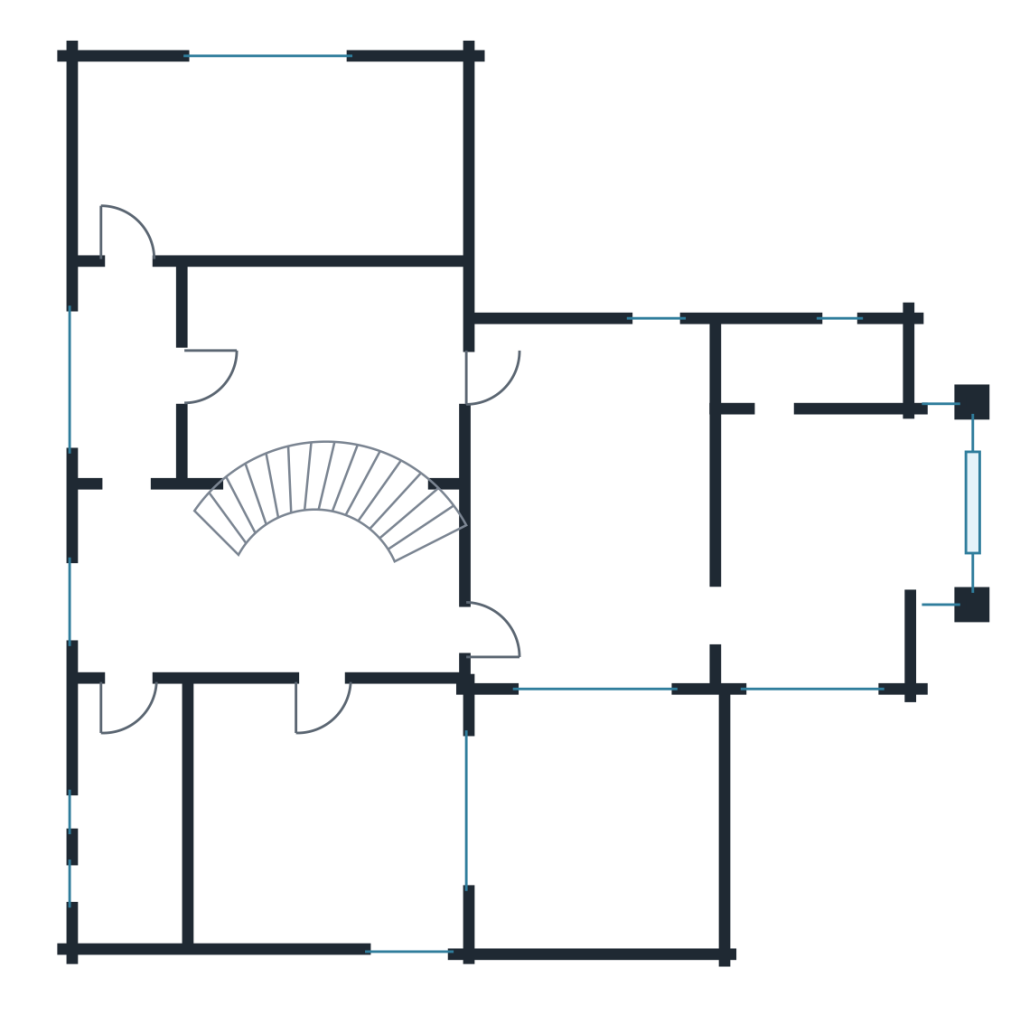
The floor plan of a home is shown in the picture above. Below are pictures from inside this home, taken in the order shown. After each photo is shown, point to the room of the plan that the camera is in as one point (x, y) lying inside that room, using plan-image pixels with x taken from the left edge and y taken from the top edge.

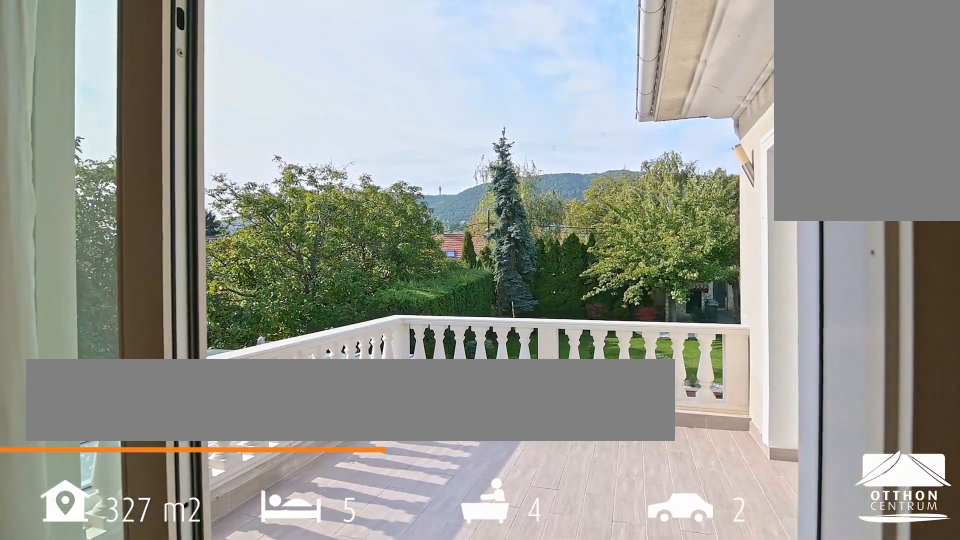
(593, 822)
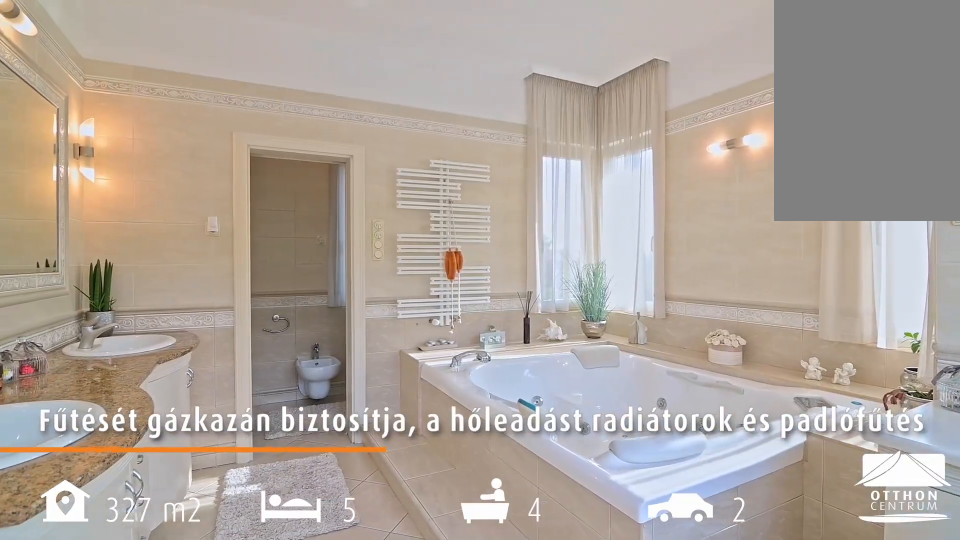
(829, 542)
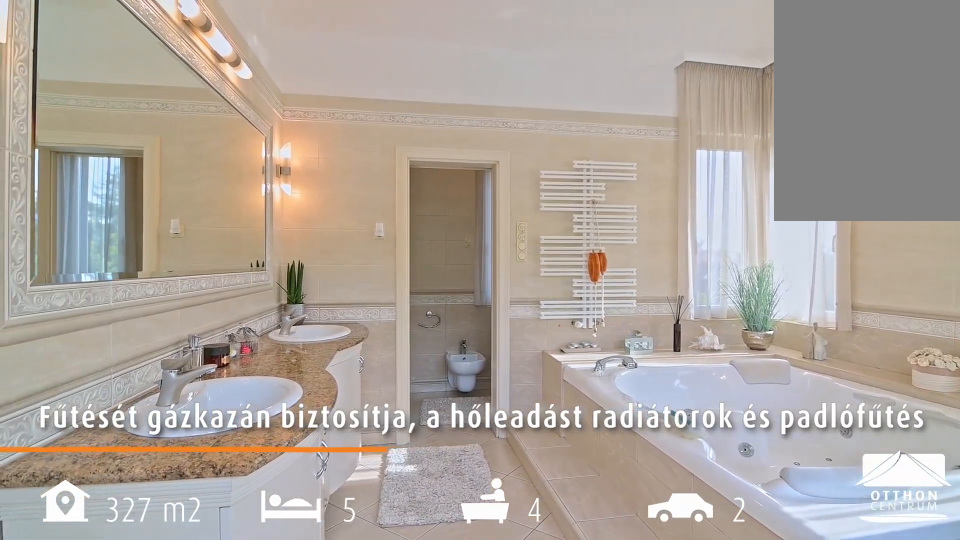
(829, 542)
